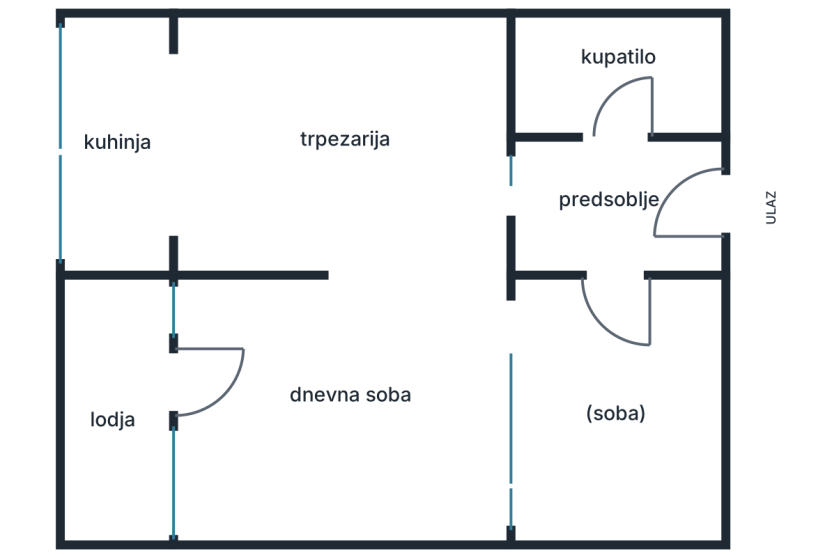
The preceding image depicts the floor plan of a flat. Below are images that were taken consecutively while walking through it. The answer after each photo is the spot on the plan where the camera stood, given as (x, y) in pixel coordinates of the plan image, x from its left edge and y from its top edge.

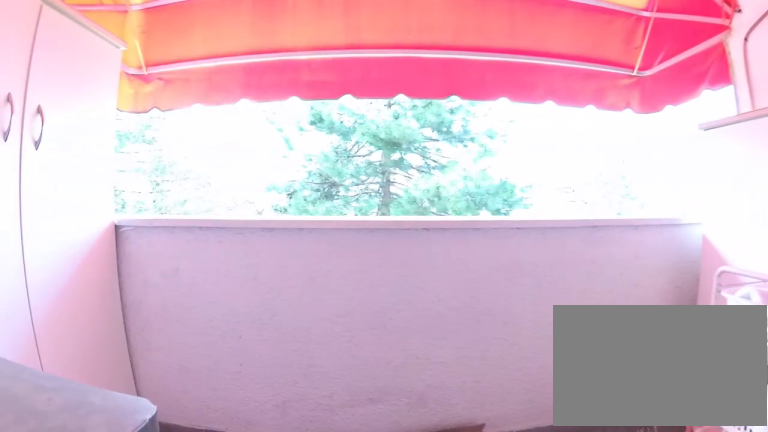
(221, 404)
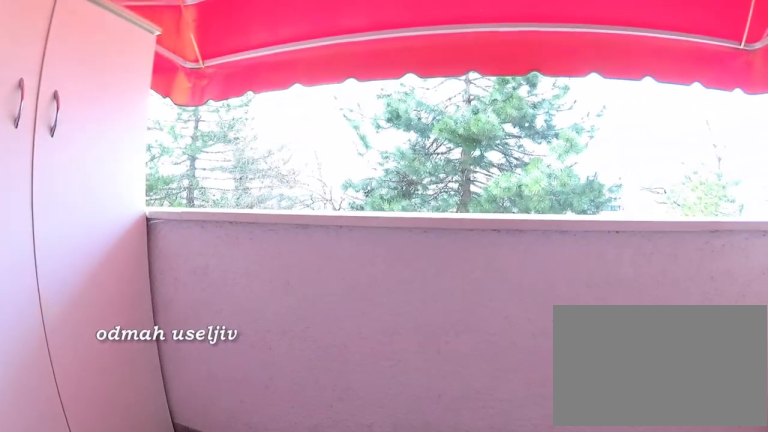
(176, 390)
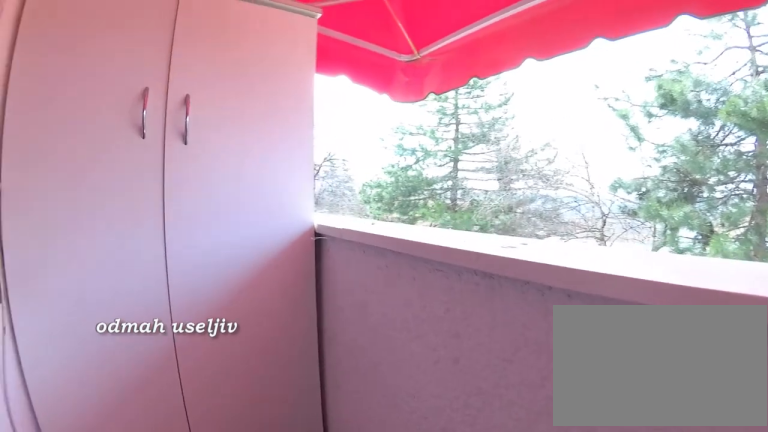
(151, 373)
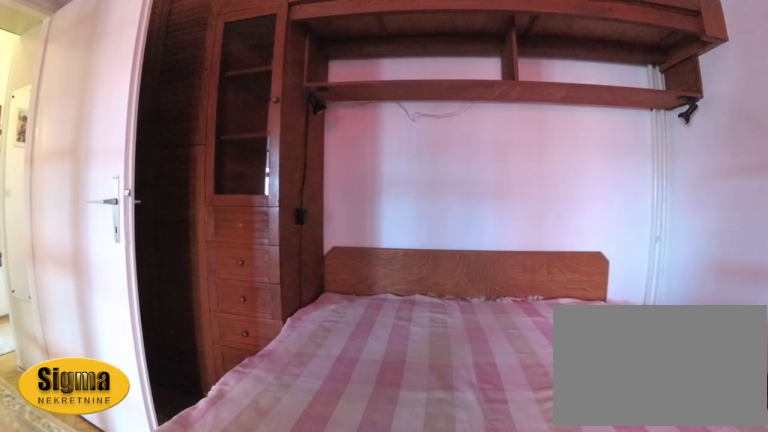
(496, 397)
